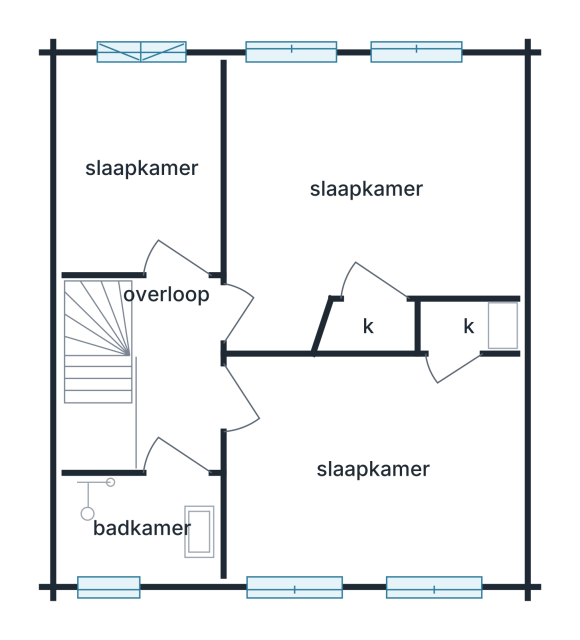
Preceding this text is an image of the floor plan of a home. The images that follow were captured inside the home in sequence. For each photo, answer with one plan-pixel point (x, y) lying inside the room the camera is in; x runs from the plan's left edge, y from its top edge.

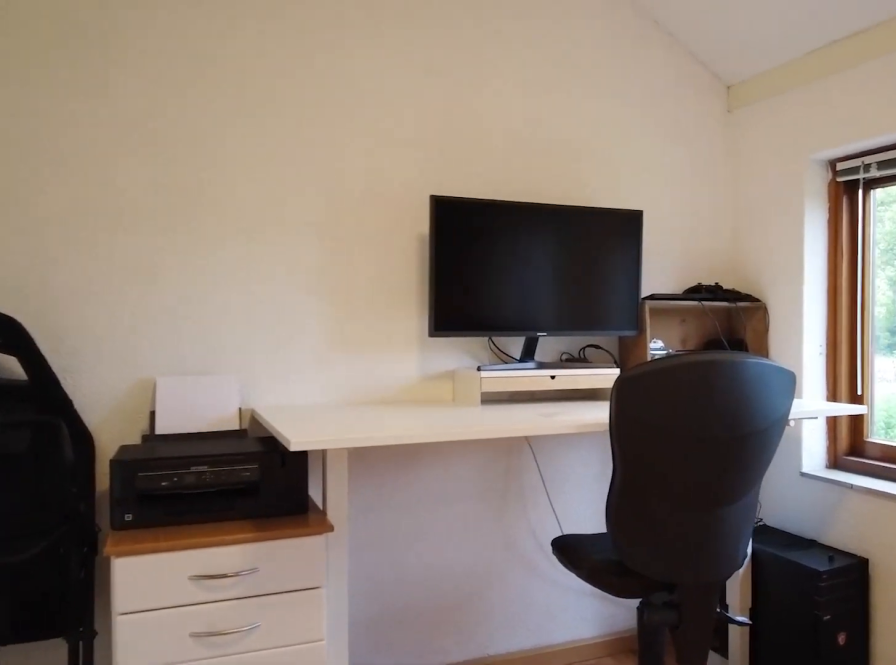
(372, 466)
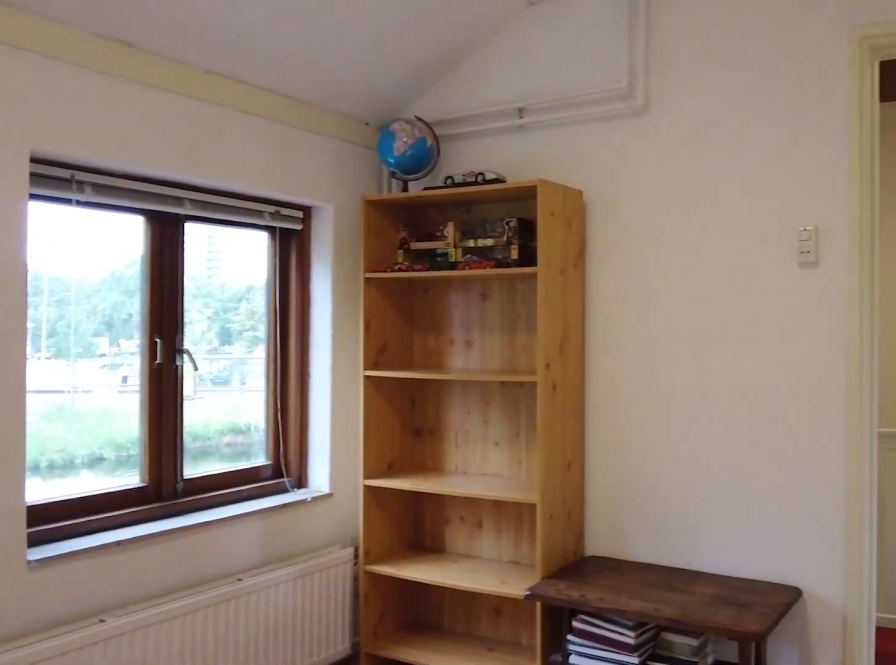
(372, 466)
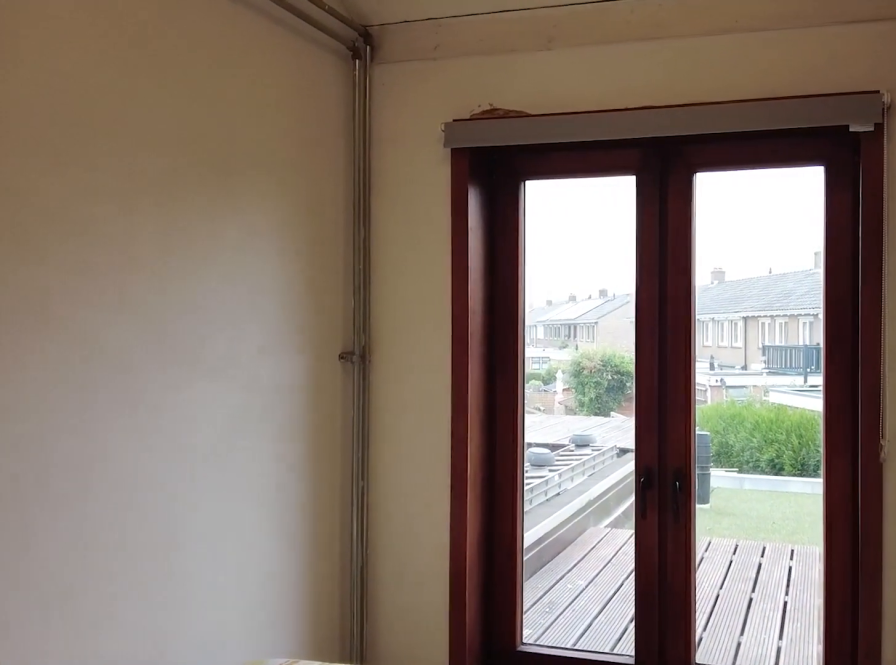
(141, 166)
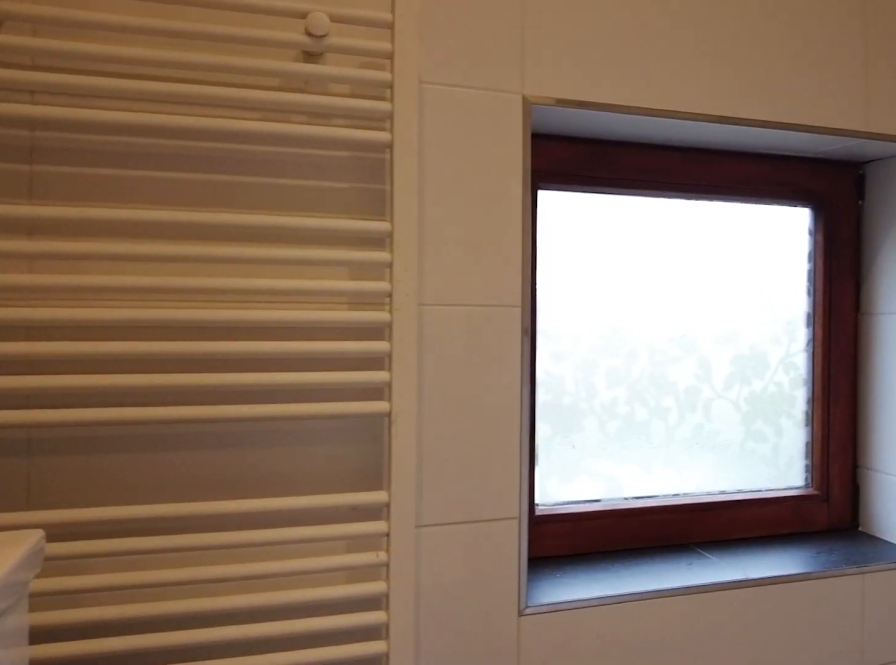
(143, 525)
